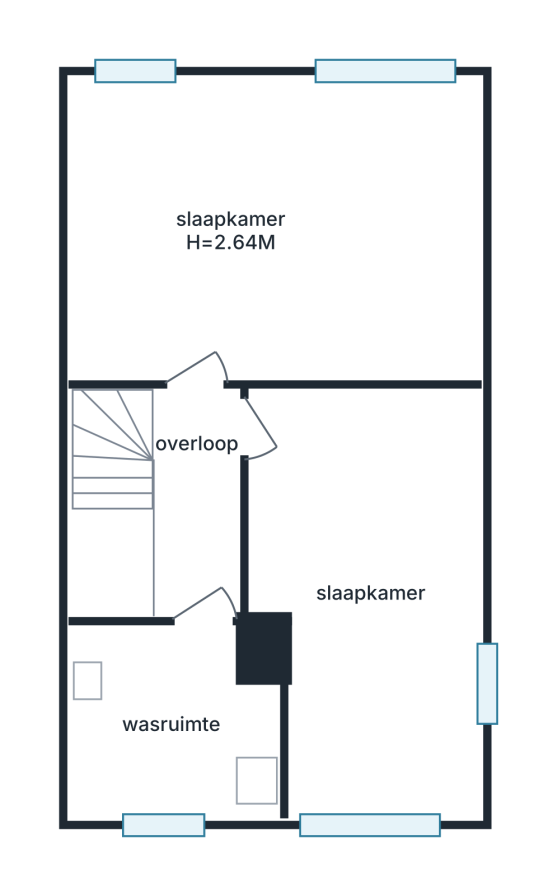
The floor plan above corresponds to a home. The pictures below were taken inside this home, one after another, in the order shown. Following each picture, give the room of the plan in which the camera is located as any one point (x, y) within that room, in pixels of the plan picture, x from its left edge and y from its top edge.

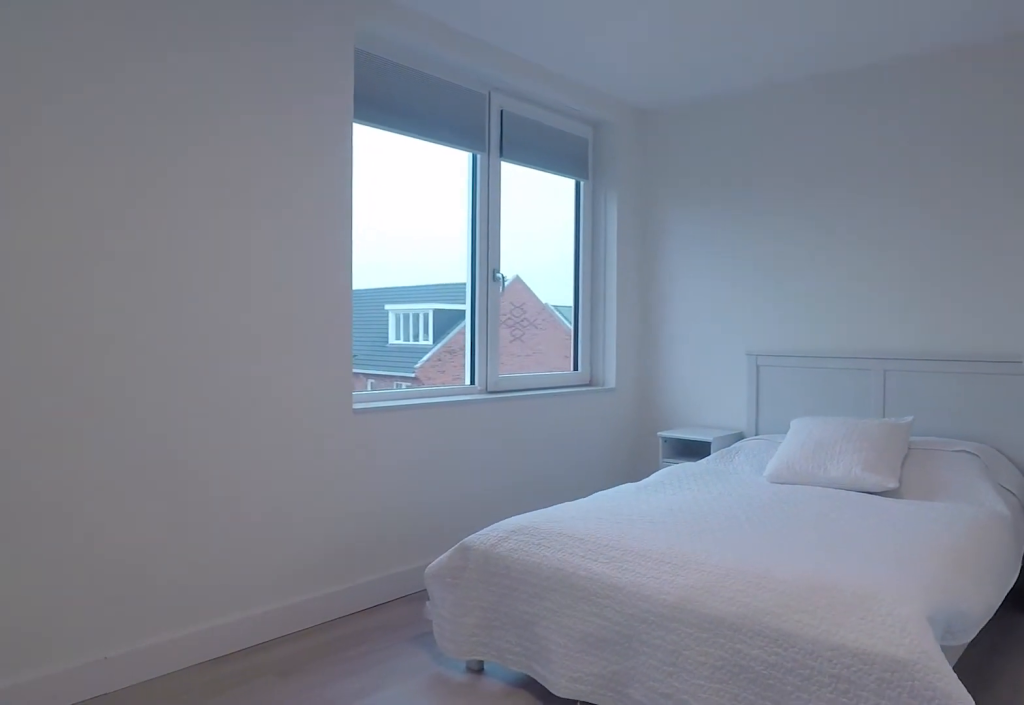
(98, 223)
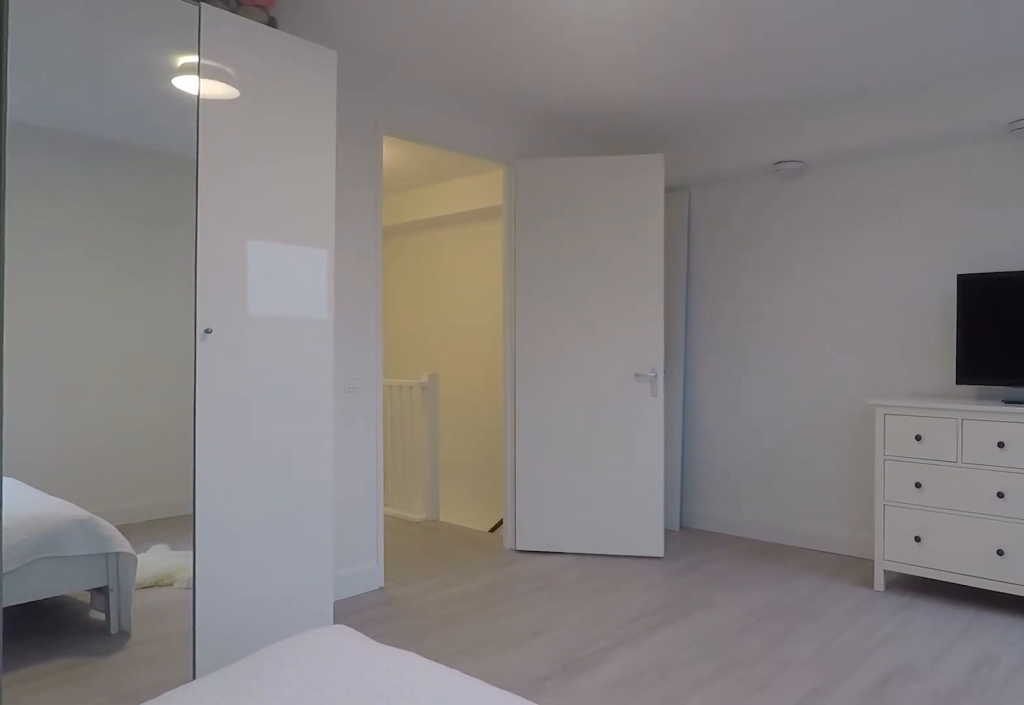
(98, 223)
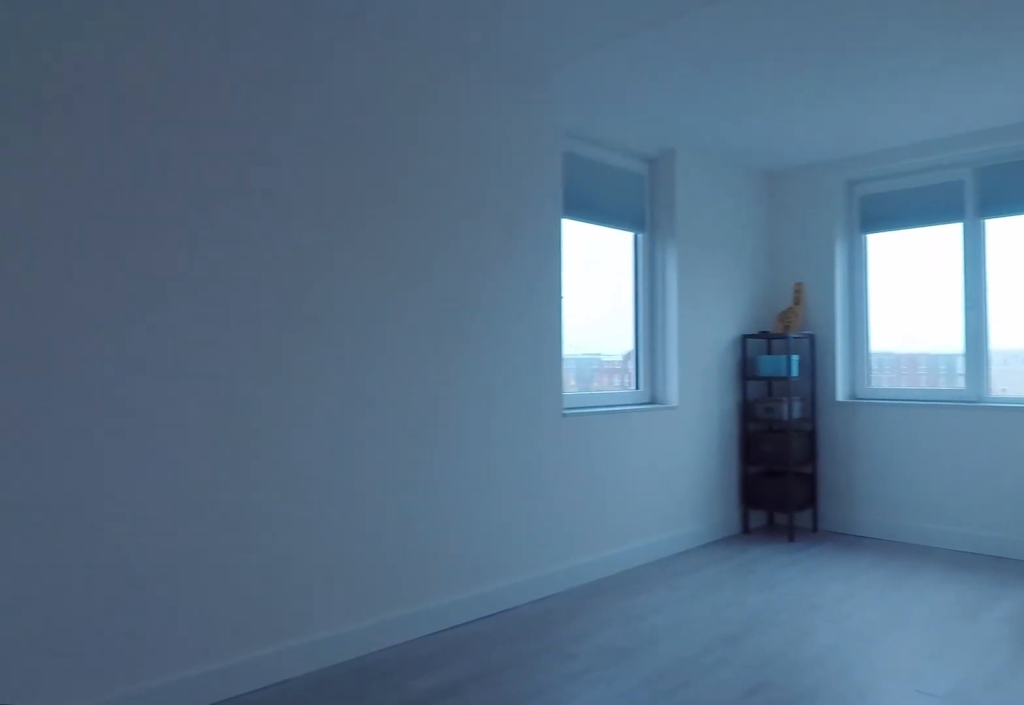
(374, 637)
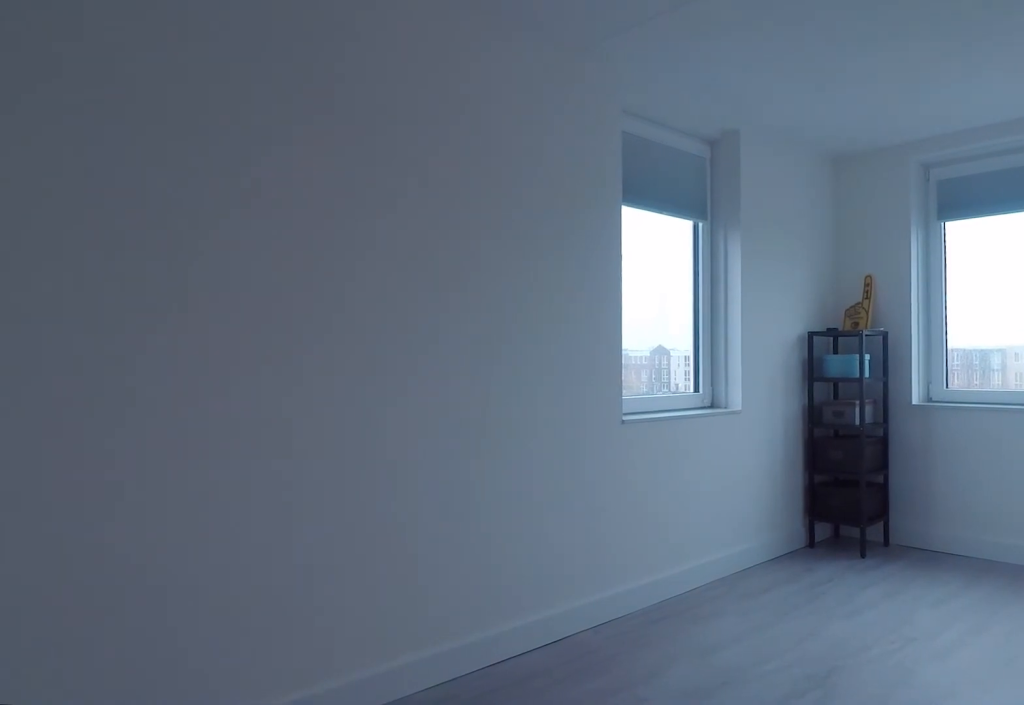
(374, 637)
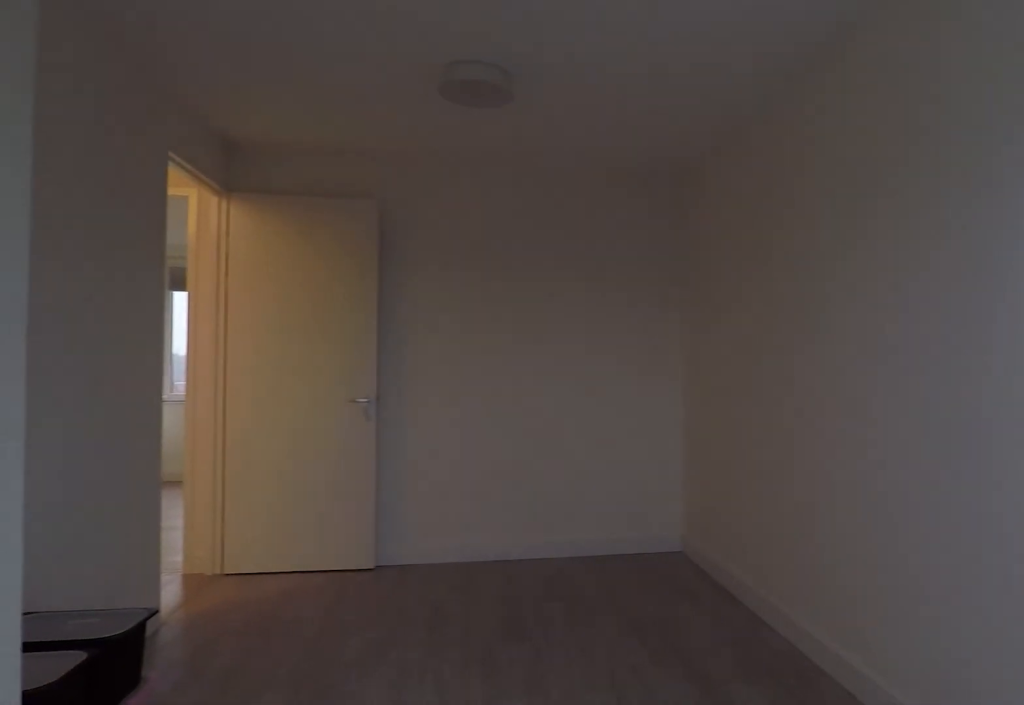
(374, 637)
